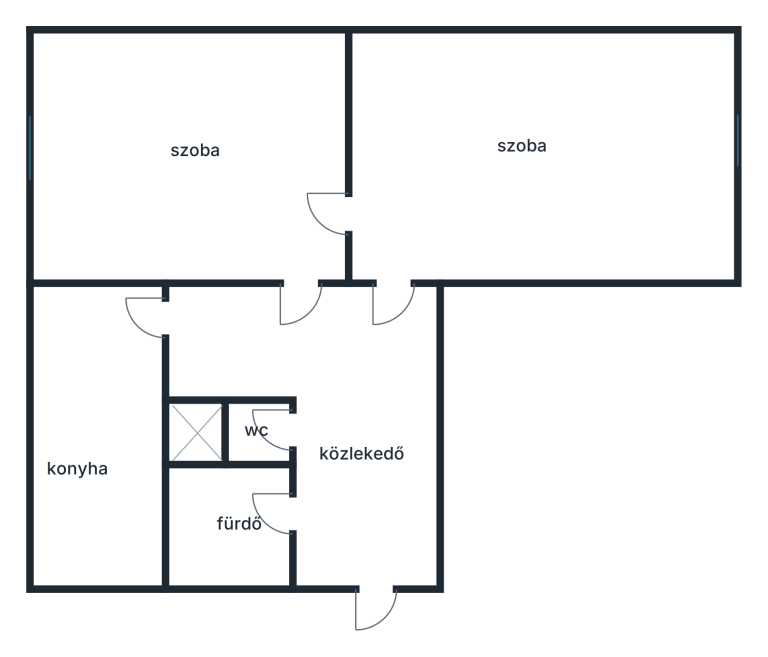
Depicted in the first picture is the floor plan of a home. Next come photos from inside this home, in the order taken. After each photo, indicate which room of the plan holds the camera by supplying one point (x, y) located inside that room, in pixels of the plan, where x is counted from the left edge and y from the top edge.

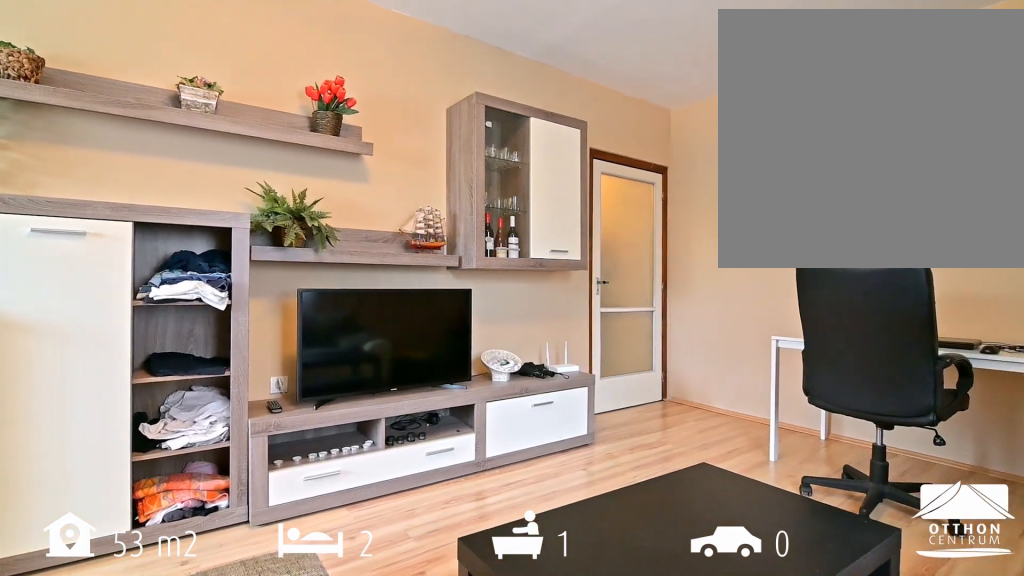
(539, 156)
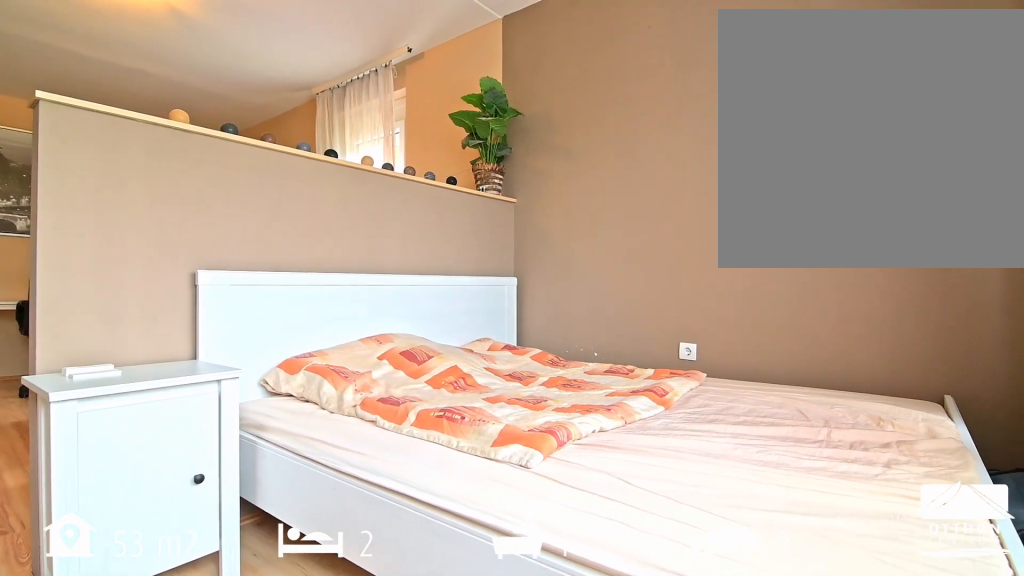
(539, 156)
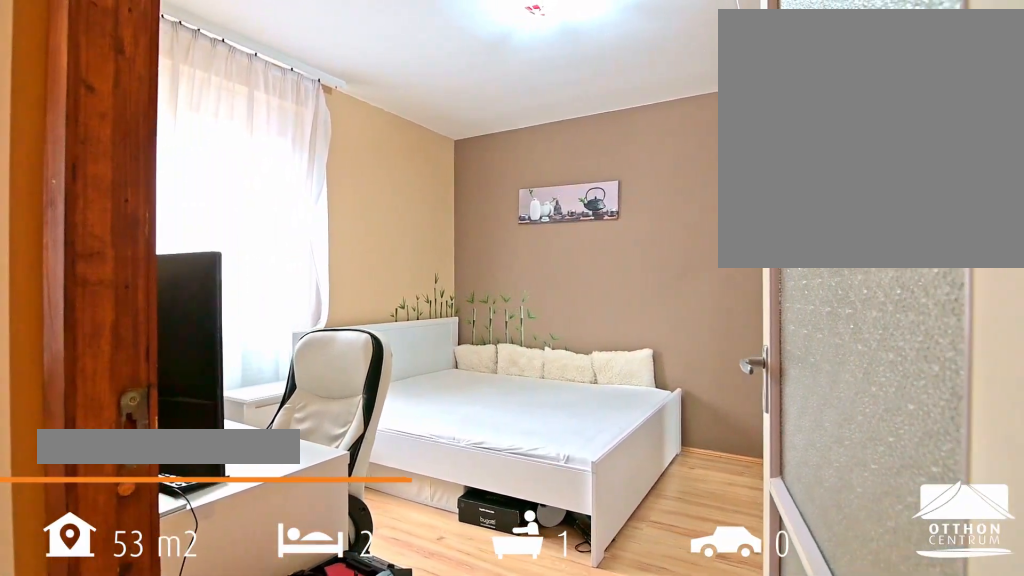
(186, 156)
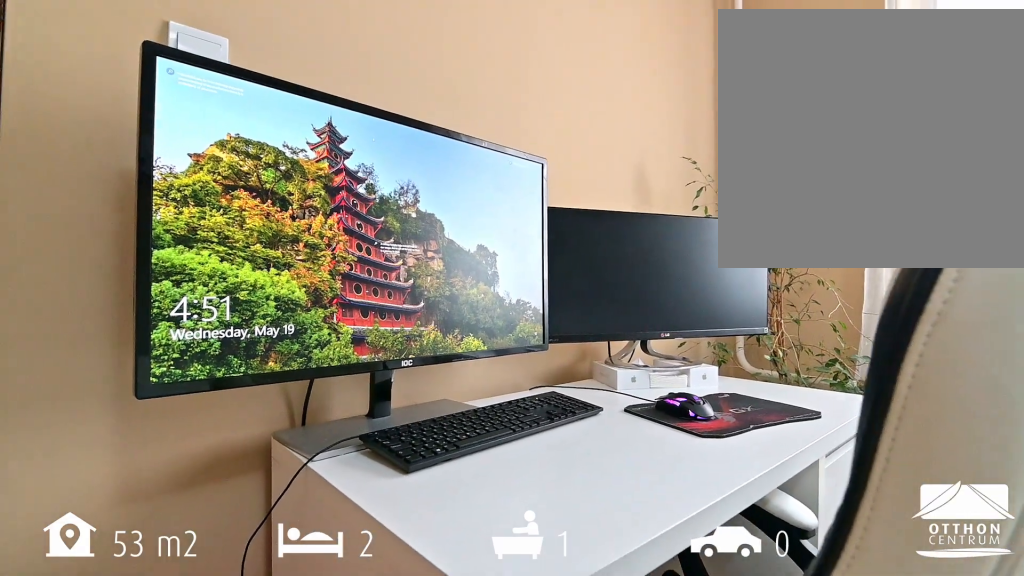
(186, 156)
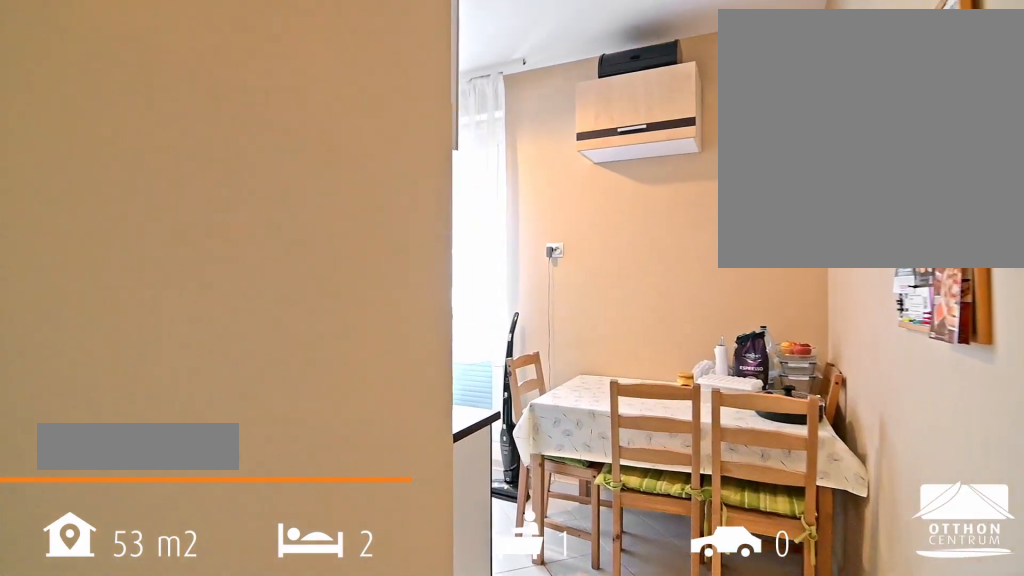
(97, 431)
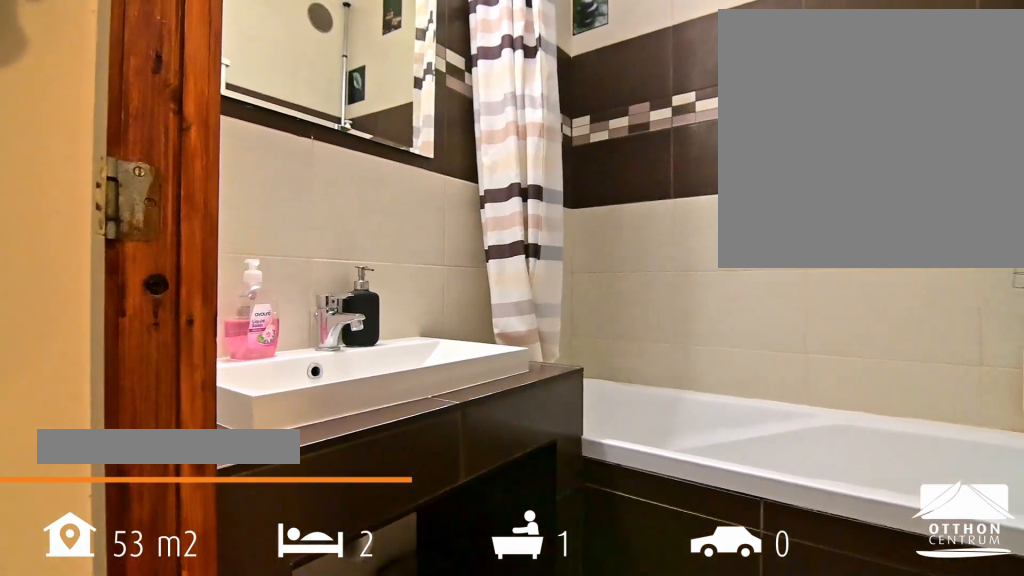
(230, 521)
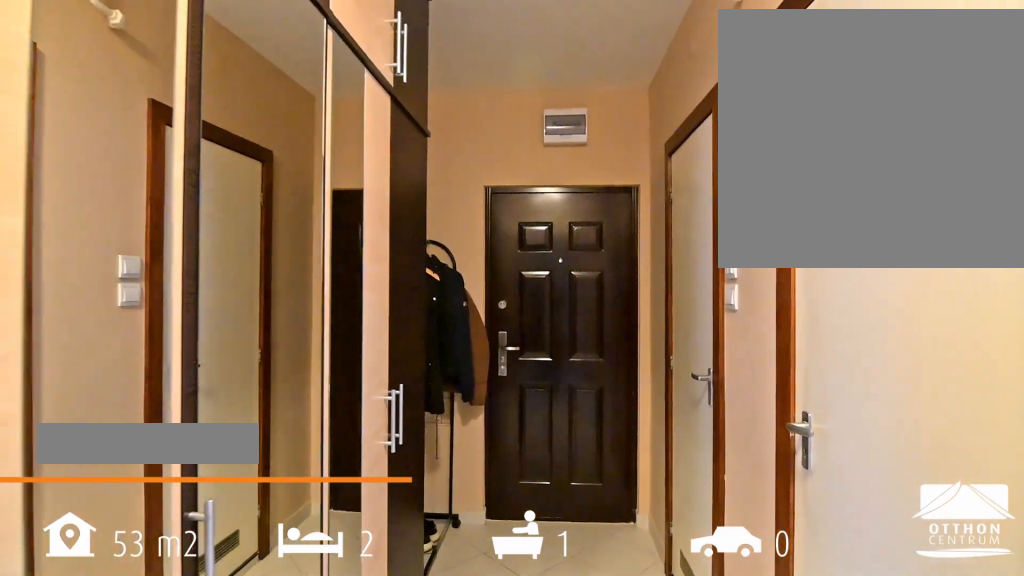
(358, 359)
